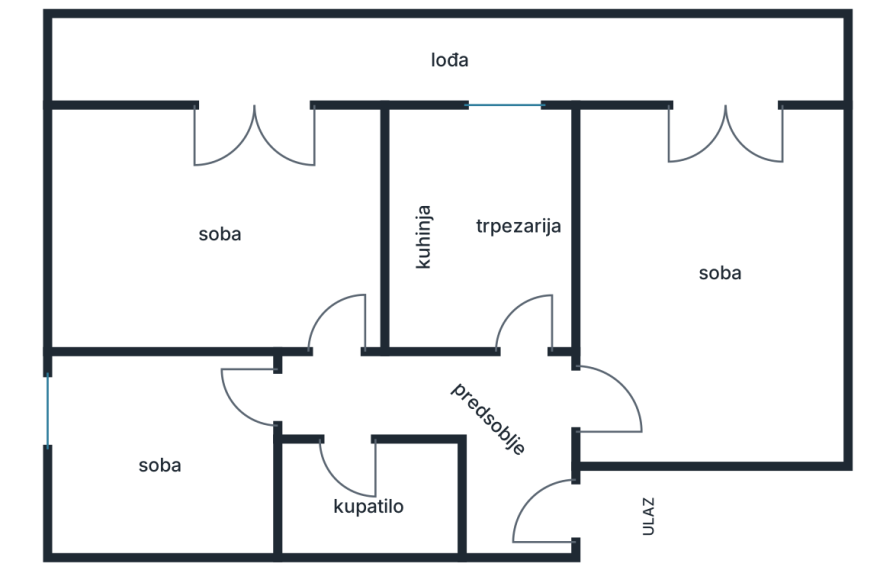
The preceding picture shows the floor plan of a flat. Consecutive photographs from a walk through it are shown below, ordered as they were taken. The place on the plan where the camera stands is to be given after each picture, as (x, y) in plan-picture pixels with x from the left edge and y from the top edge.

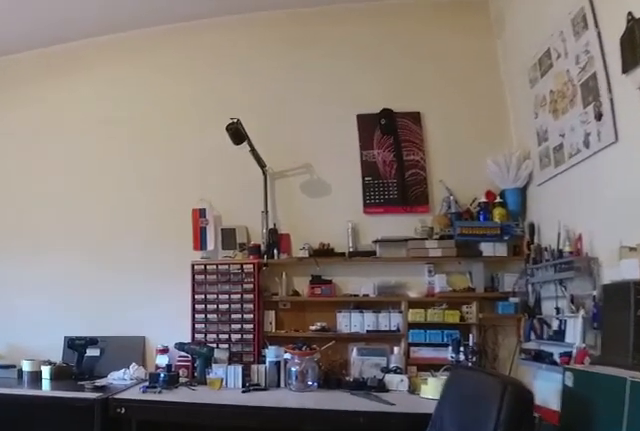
(604, 382)
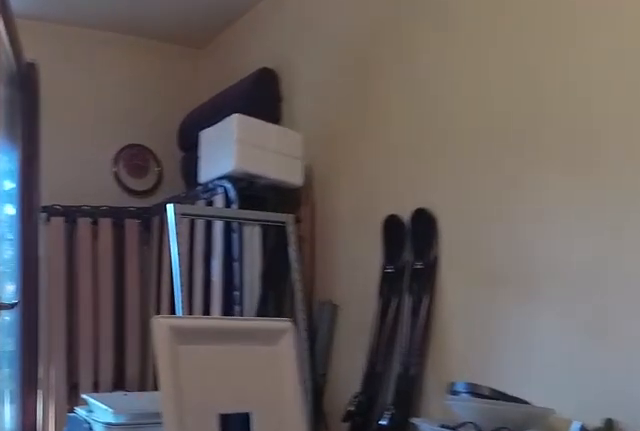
(668, 331)
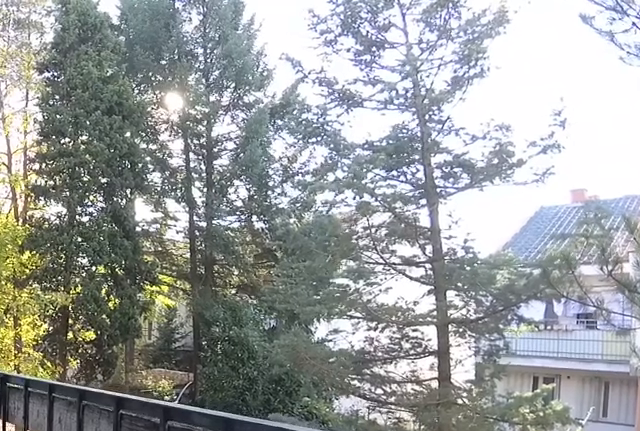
(749, 68)
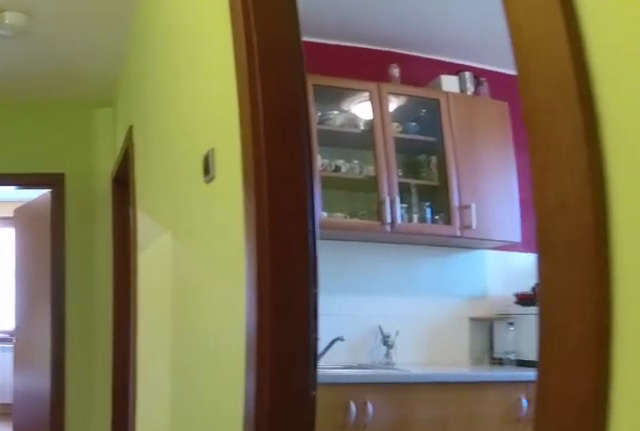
(585, 386)
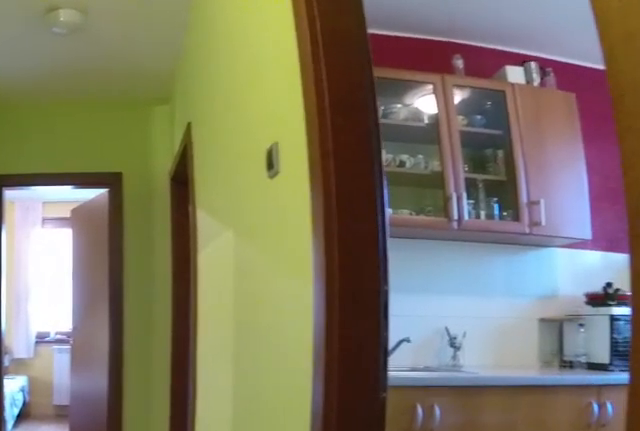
(570, 382)
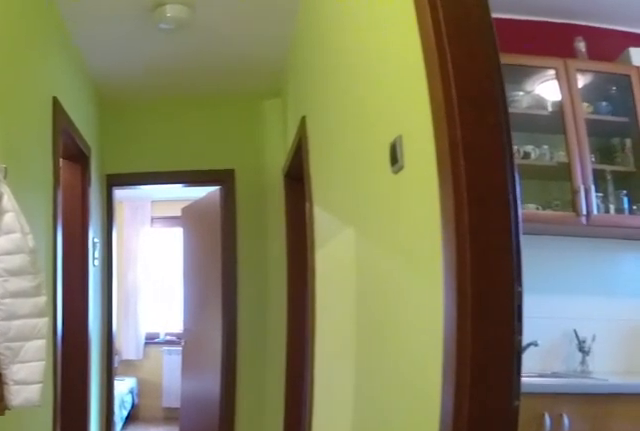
(563, 385)
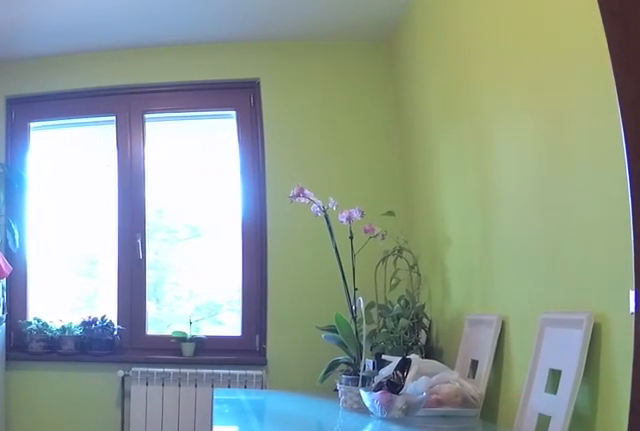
(550, 398)
